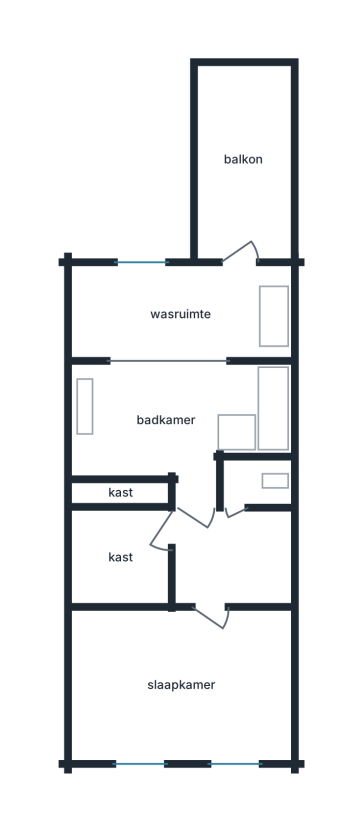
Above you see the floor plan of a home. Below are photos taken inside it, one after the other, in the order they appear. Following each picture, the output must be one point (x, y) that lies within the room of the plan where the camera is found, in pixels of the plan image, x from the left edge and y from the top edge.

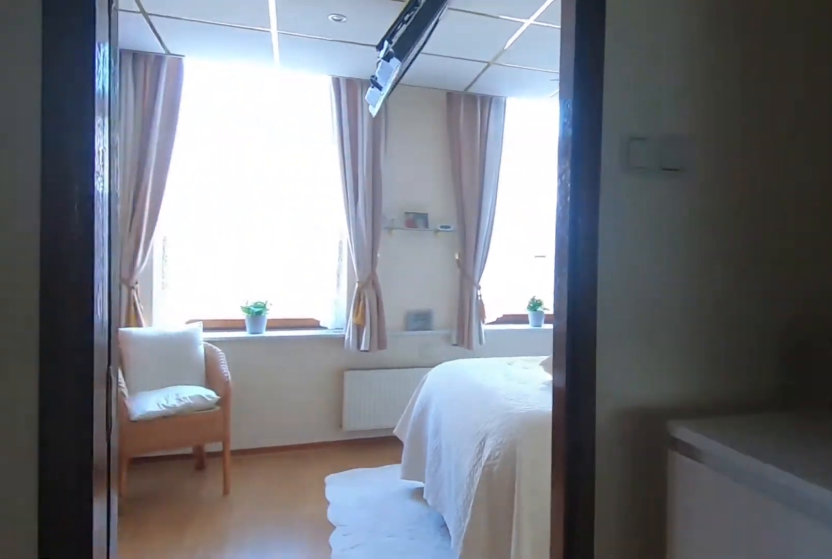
(215, 543)
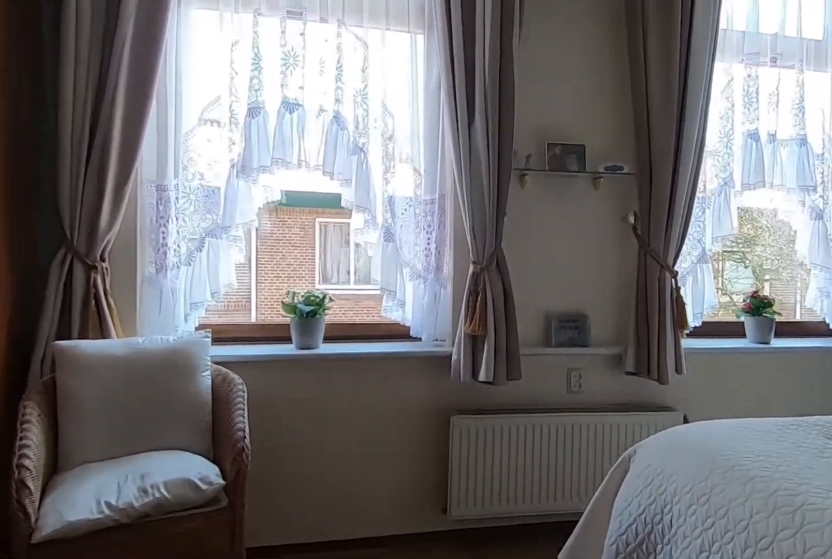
(179, 688)
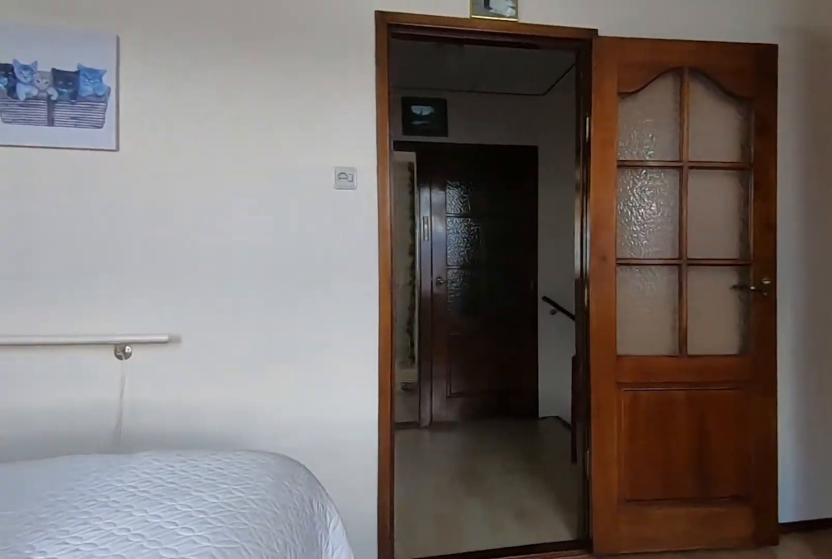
(179, 688)
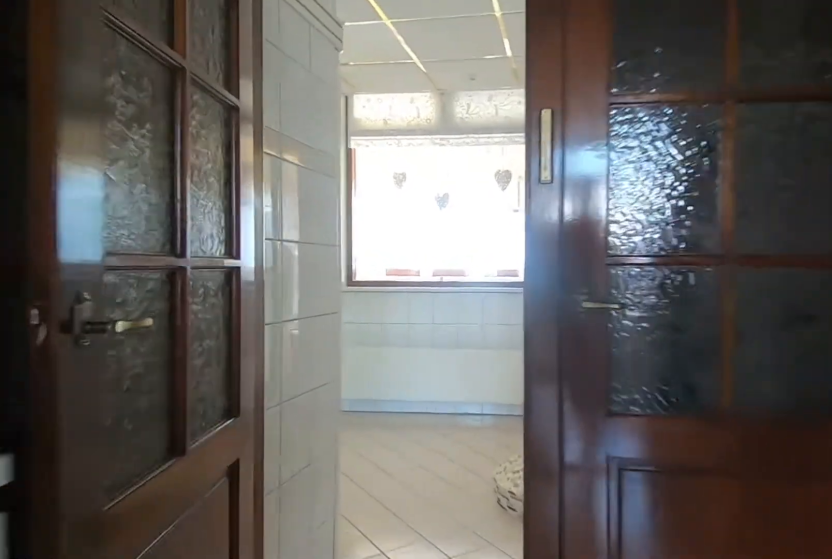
(215, 541)
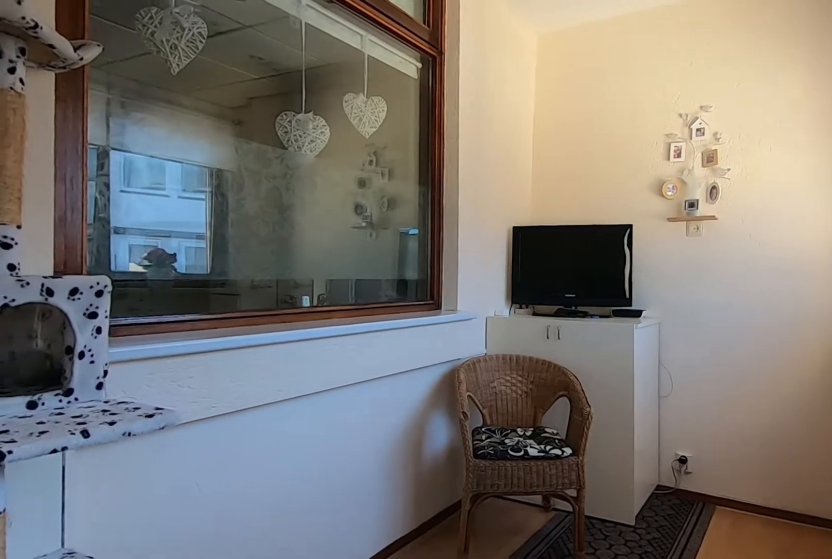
(156, 312)
